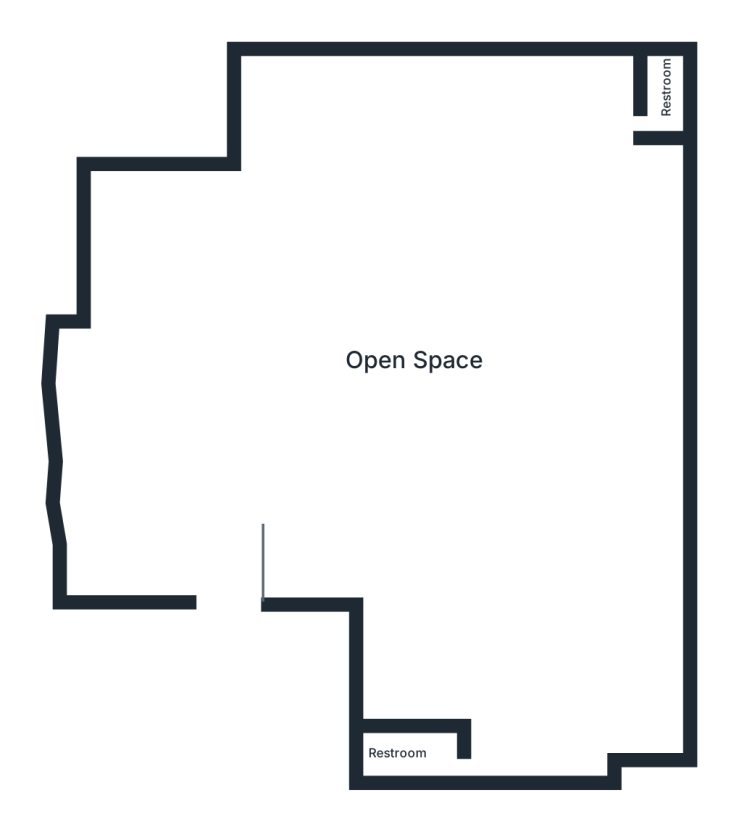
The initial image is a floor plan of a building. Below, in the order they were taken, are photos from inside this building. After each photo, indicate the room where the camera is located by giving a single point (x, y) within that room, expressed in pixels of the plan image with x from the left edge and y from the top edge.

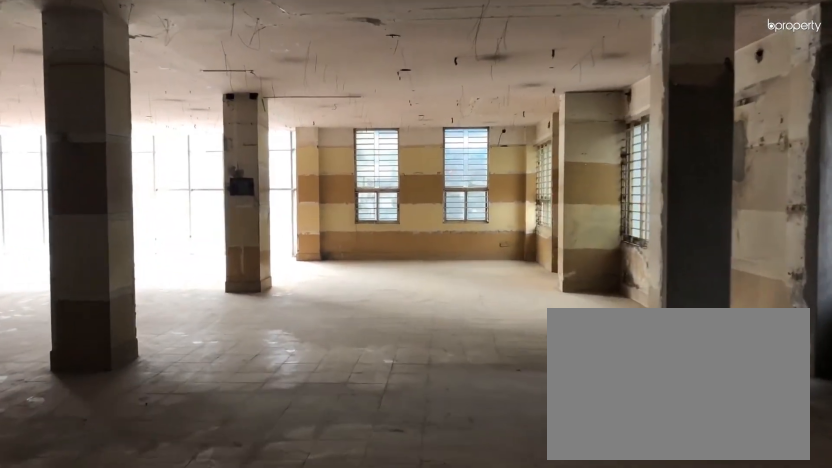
(435, 375)
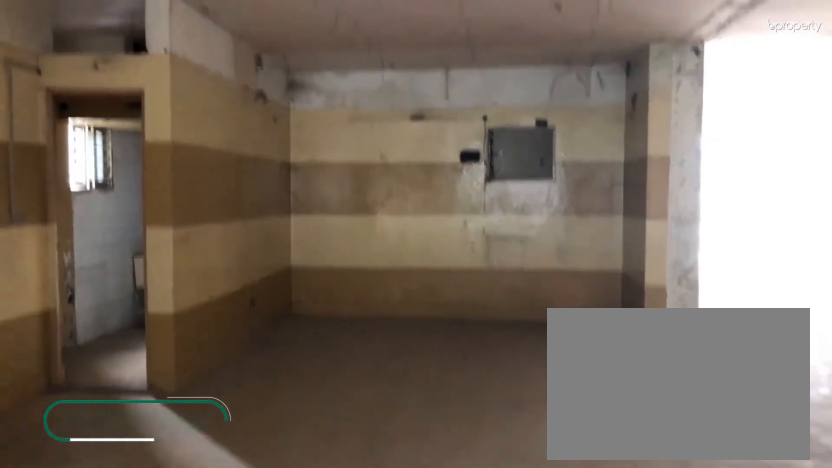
(515, 654)
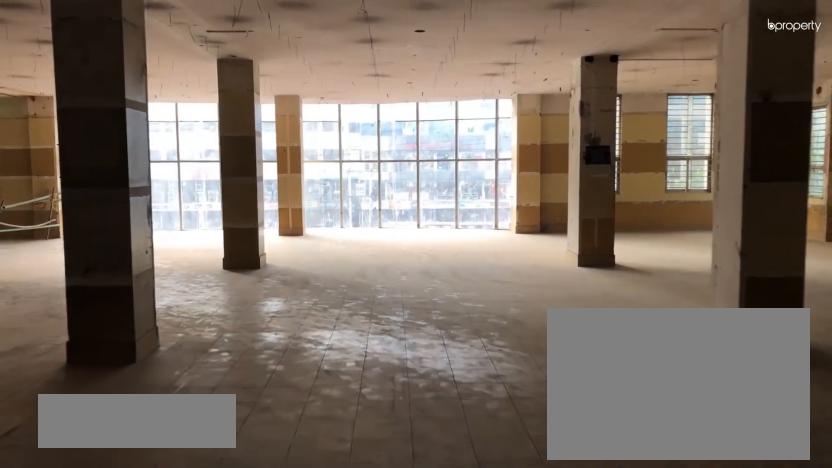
(425, 381)
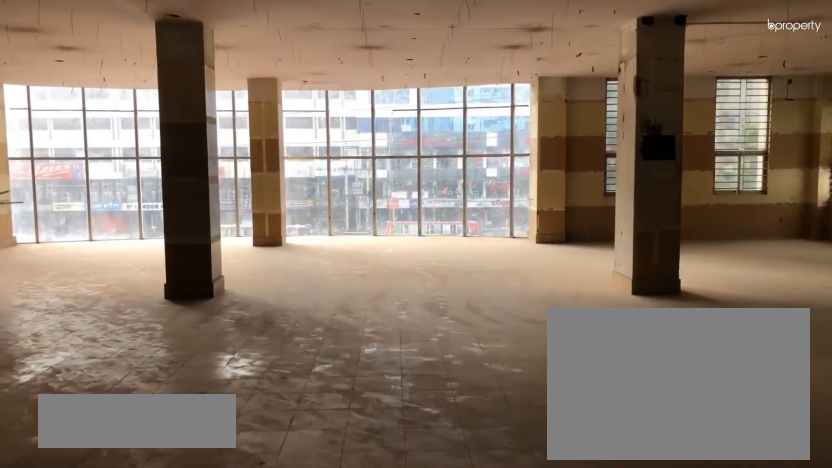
(425, 381)
